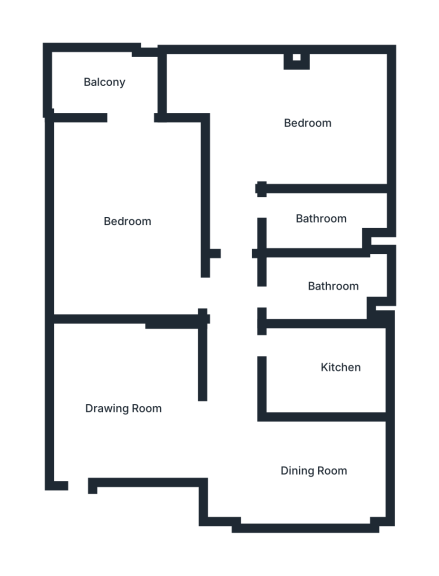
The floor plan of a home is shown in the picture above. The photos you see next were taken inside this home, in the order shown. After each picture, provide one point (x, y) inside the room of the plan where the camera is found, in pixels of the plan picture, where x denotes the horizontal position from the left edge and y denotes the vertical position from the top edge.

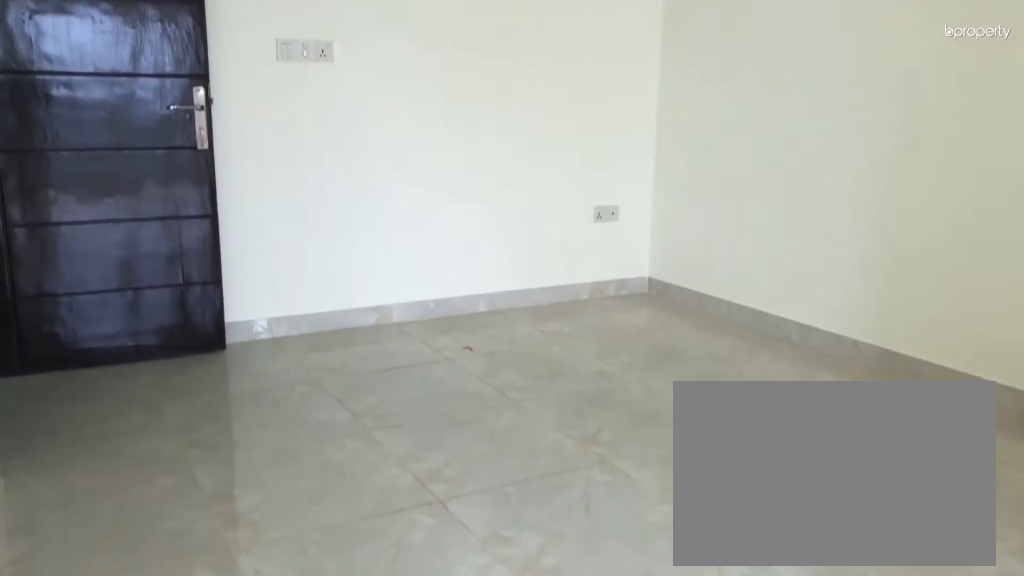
(126, 419)
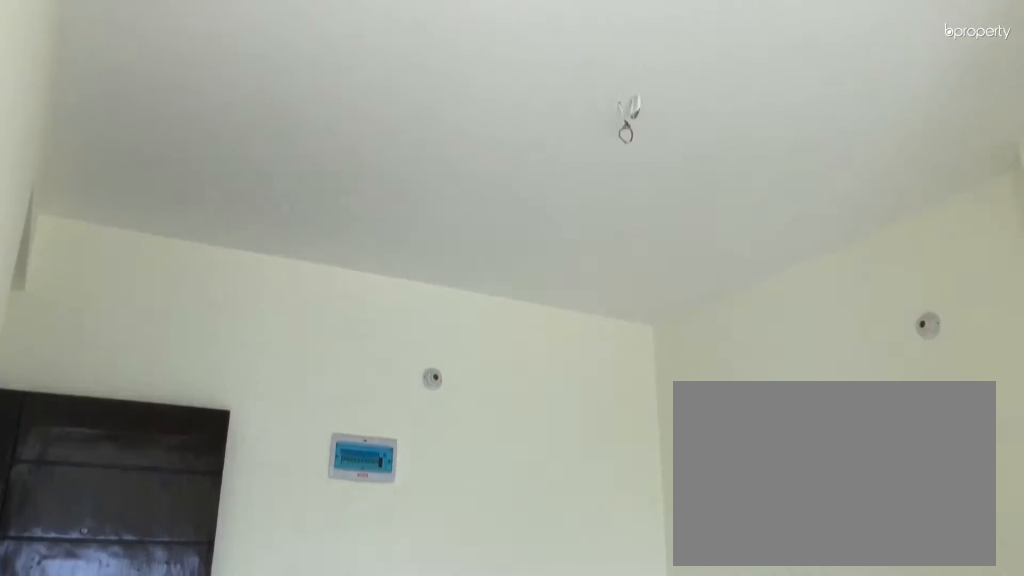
(126, 419)
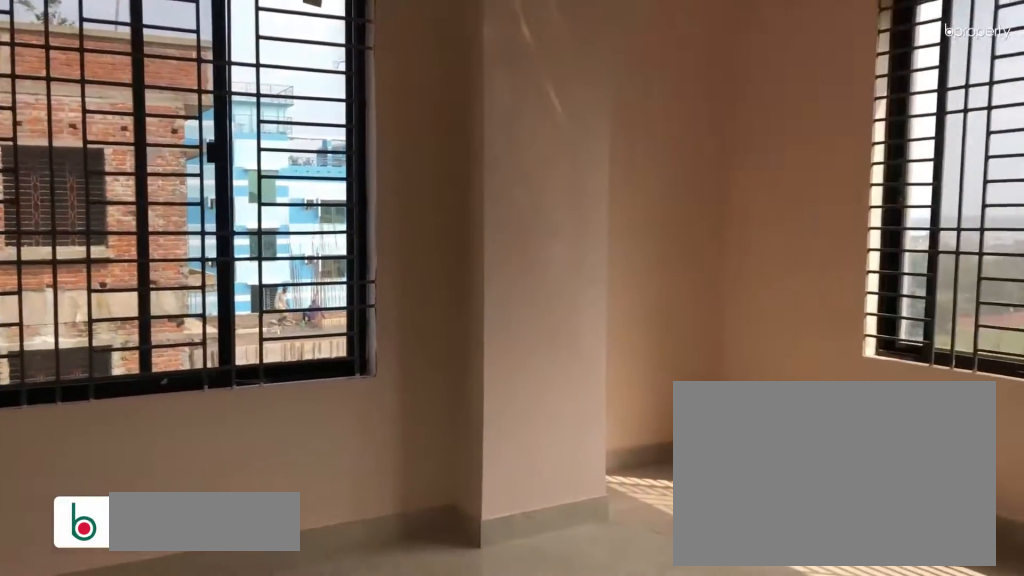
(297, 123)
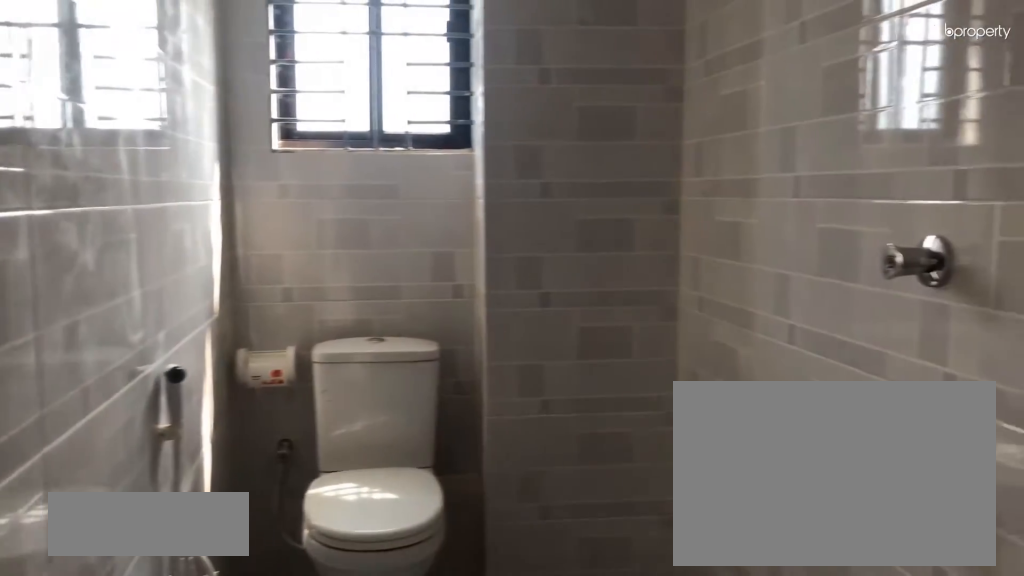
(319, 218)
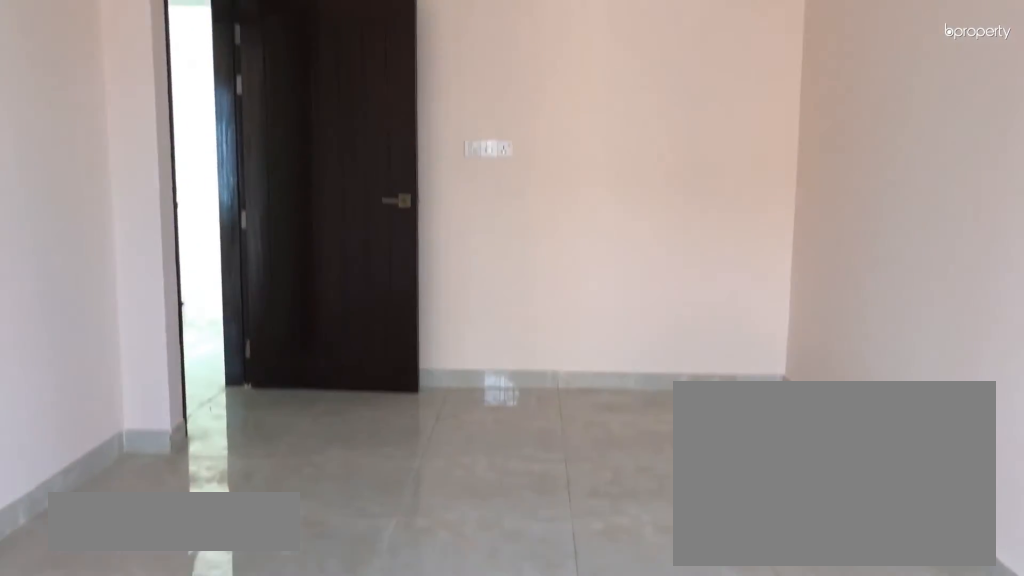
(128, 196)
